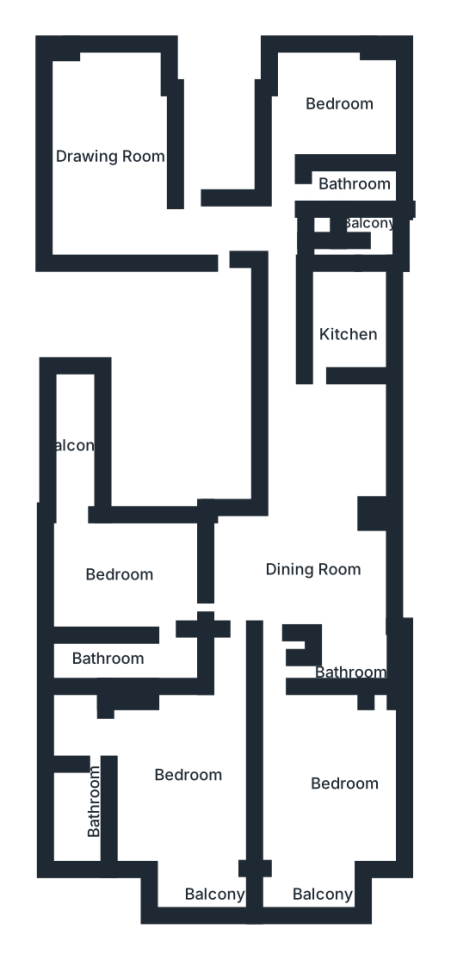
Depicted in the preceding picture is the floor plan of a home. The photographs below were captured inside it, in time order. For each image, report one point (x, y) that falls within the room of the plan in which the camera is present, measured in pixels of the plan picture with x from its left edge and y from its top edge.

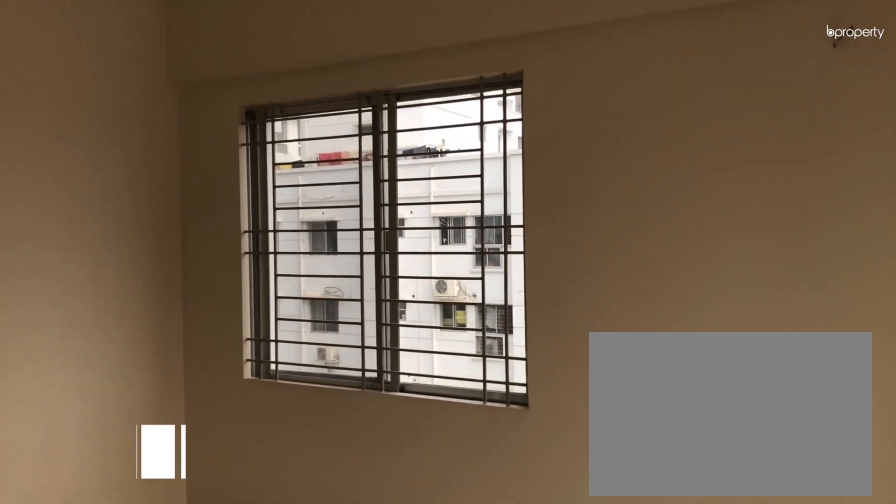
(313, 792)
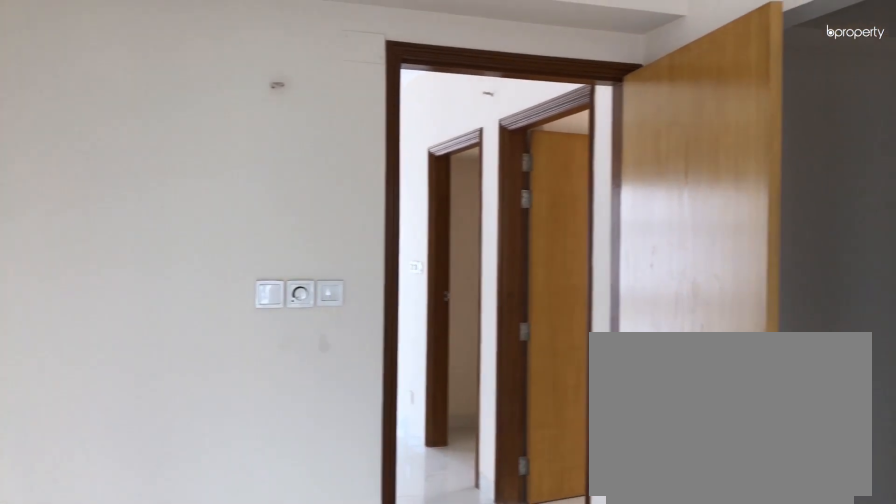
(147, 578)
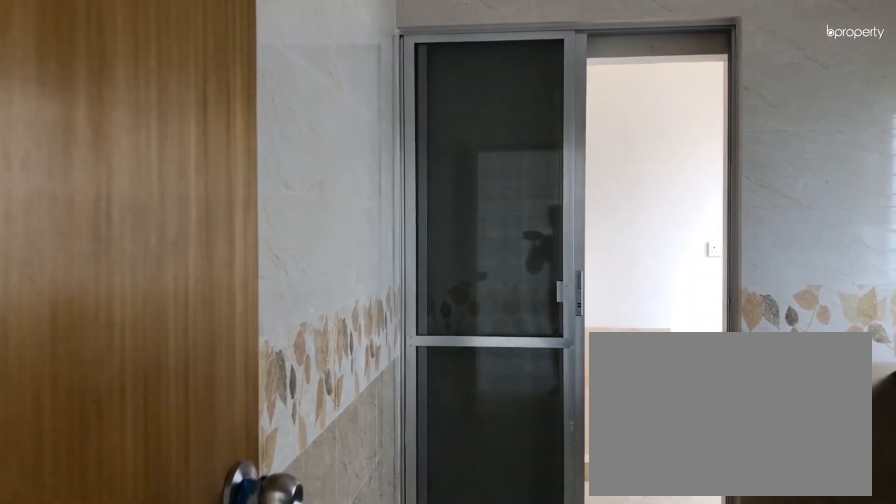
(342, 318)
